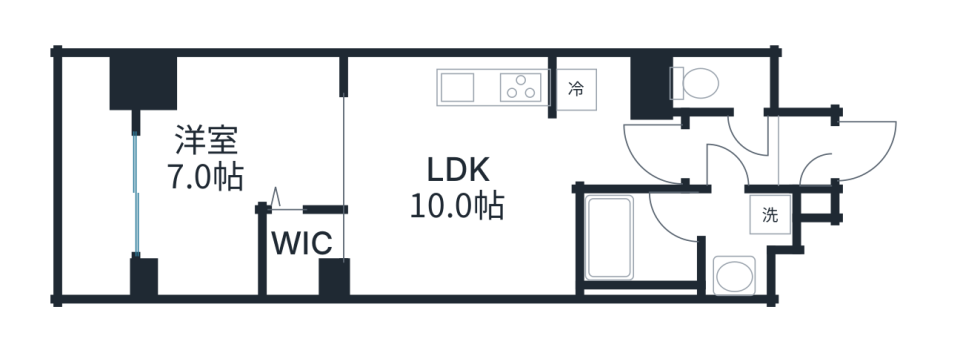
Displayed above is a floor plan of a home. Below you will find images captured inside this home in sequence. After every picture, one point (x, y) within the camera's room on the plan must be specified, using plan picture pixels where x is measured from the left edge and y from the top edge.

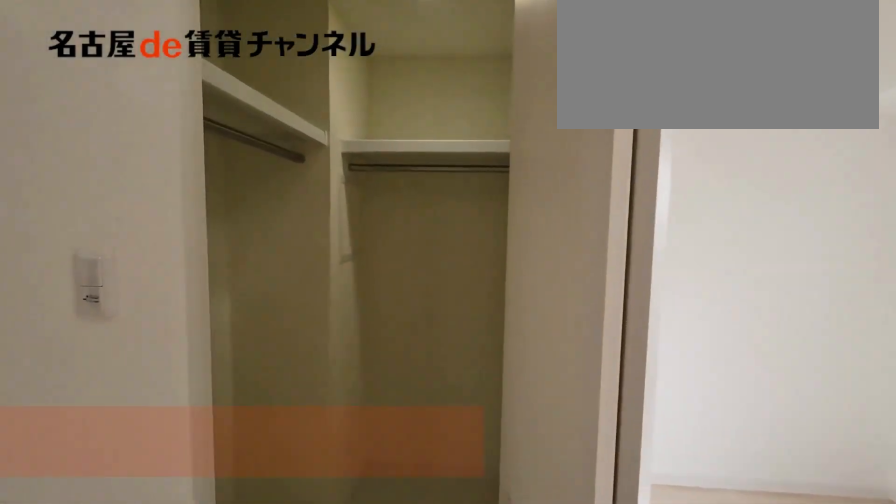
(238, 175)
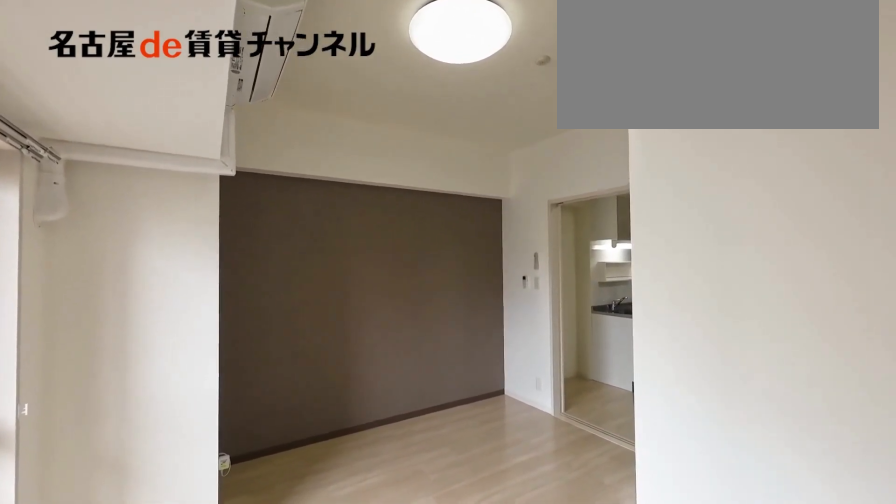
(238, 175)
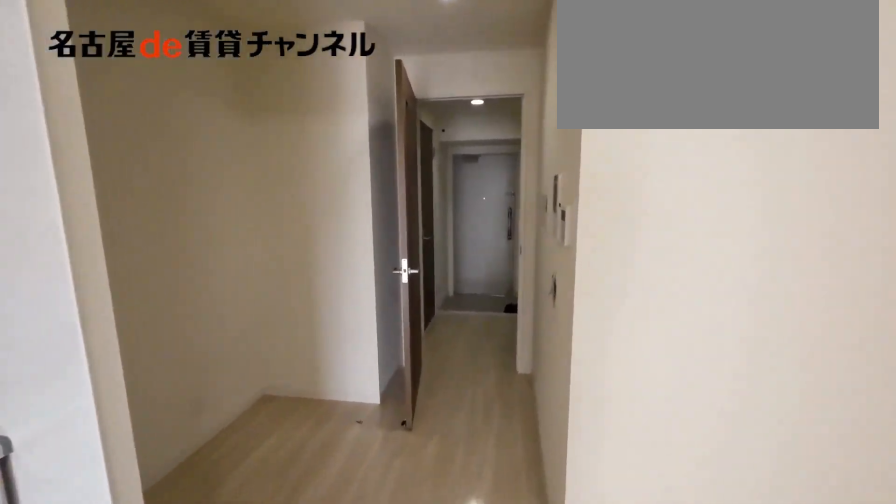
(460, 175)
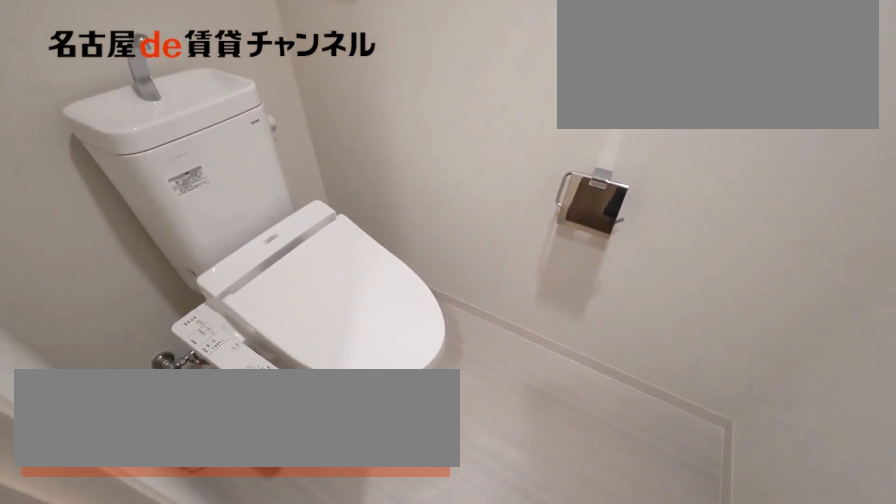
(722, 84)
